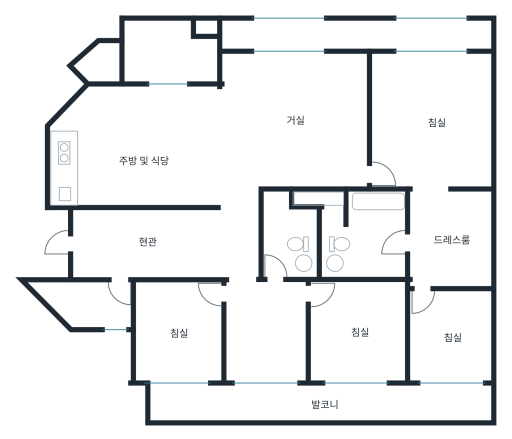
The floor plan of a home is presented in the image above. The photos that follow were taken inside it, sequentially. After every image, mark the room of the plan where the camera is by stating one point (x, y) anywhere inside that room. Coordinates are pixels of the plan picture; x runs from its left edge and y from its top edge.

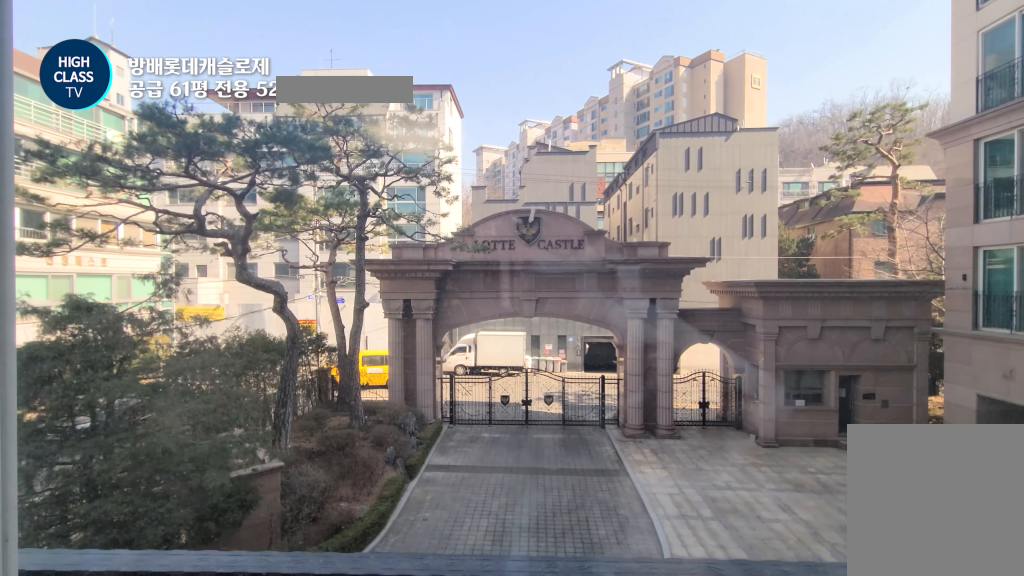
(452, 353)
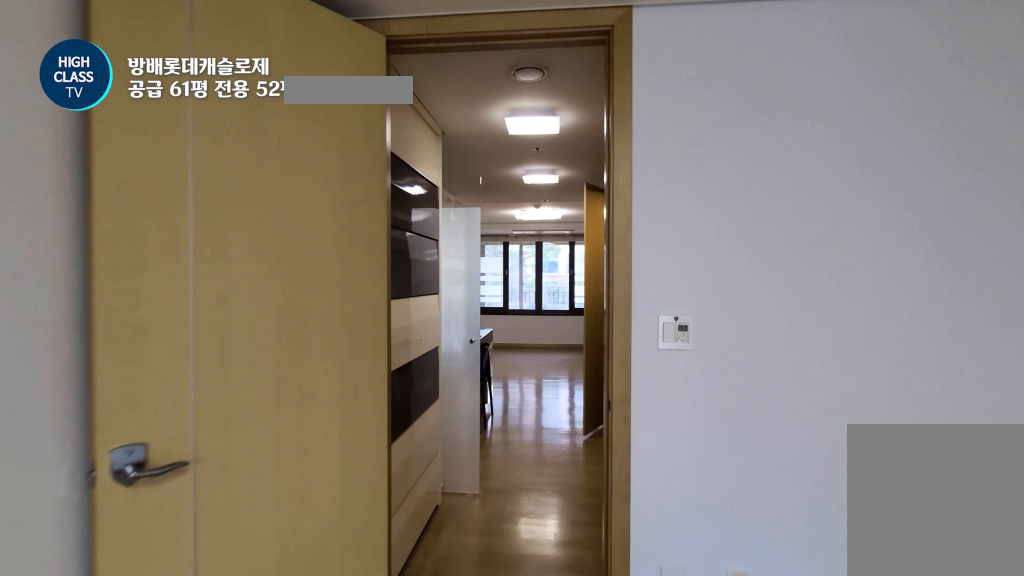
(452, 353)
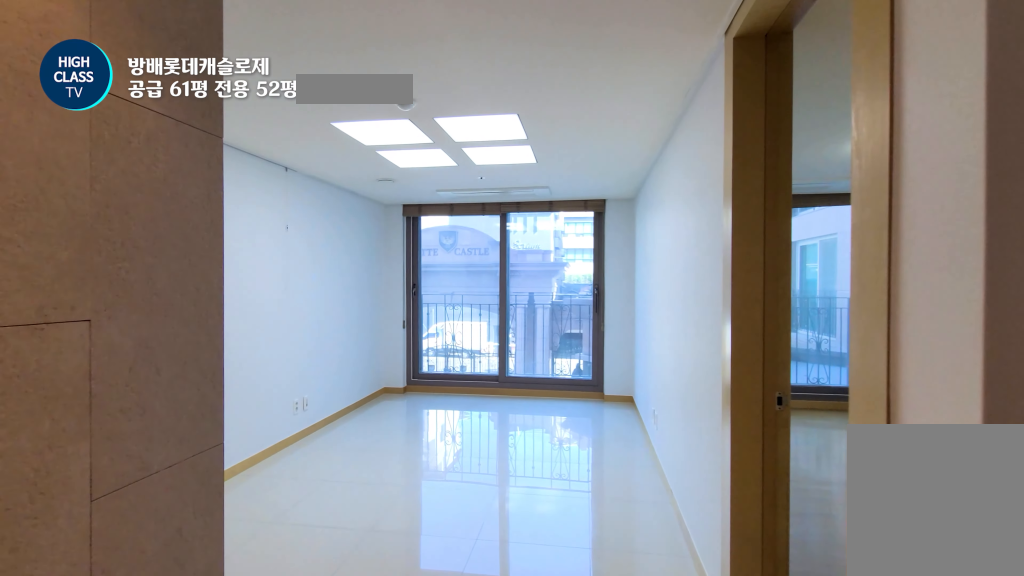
(238, 232)
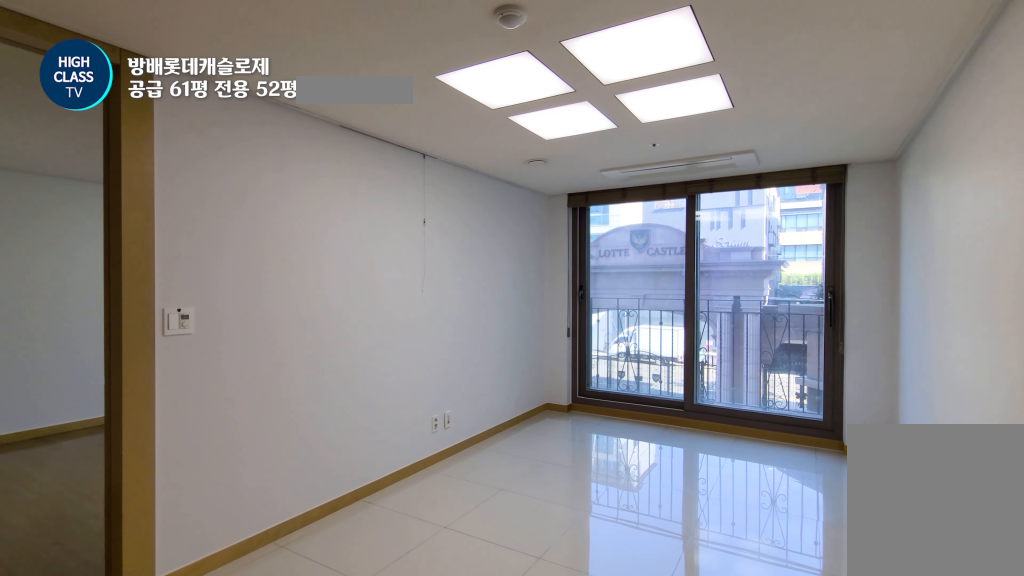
(266, 349)
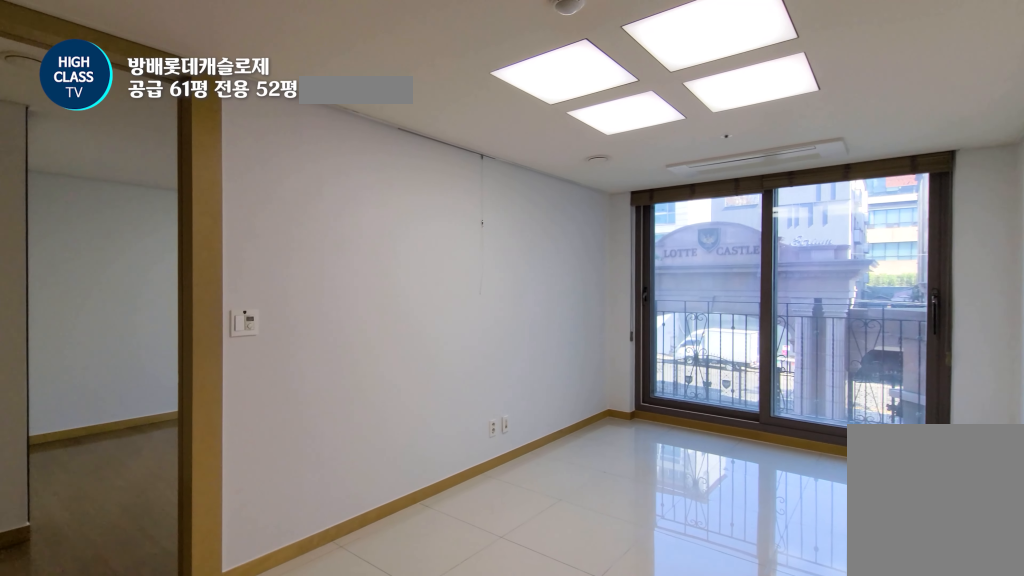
(266, 349)
